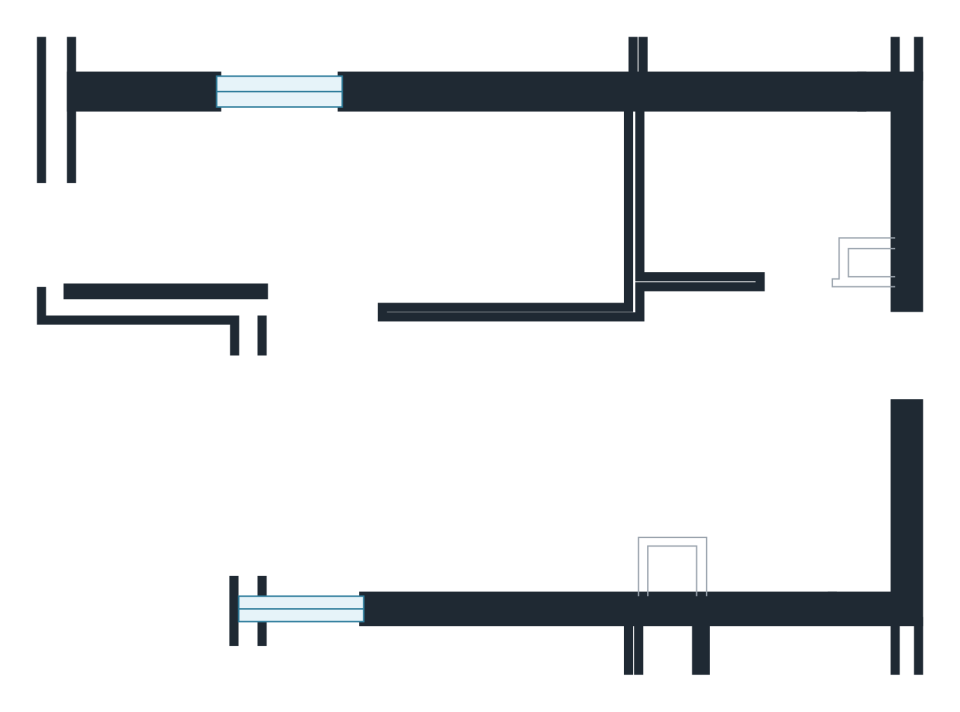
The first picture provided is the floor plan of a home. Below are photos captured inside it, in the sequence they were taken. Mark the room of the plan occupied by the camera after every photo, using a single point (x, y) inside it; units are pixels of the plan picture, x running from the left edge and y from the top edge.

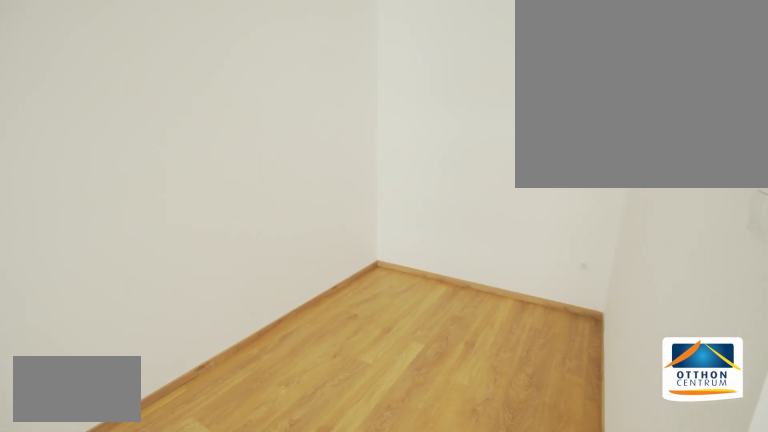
(390, 213)
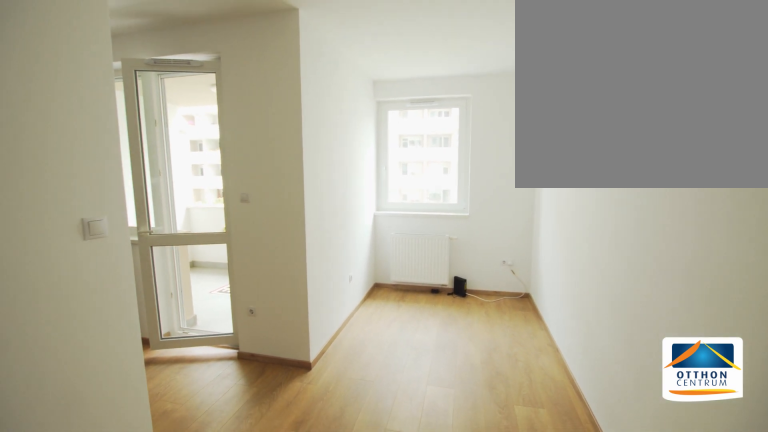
(390, 213)
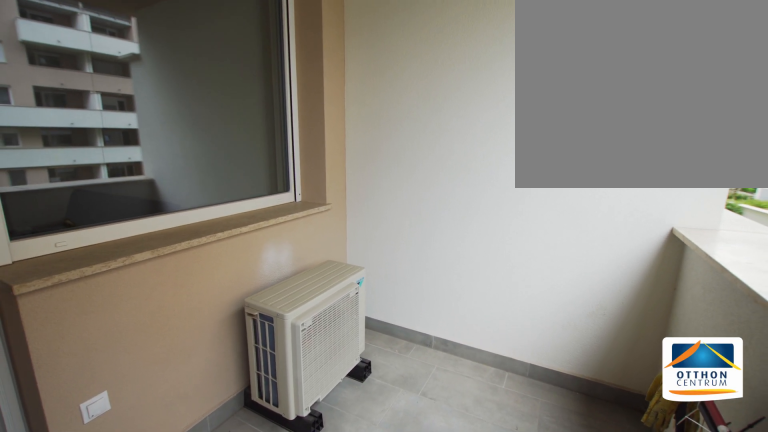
(144, 450)
